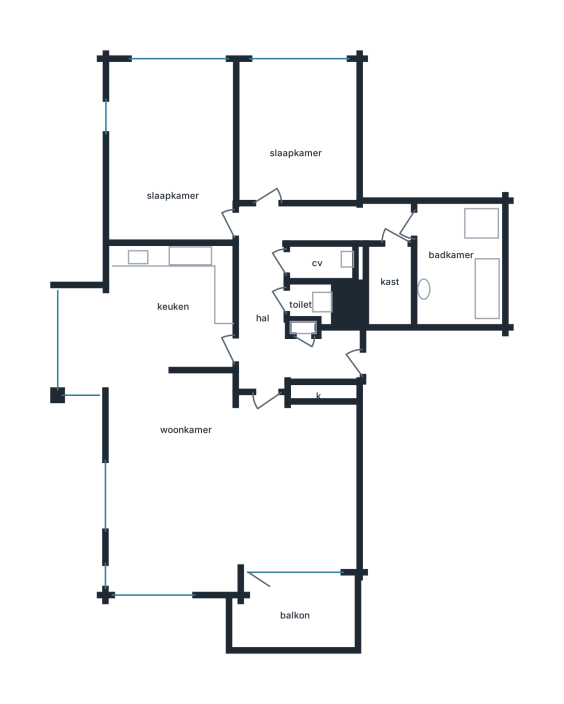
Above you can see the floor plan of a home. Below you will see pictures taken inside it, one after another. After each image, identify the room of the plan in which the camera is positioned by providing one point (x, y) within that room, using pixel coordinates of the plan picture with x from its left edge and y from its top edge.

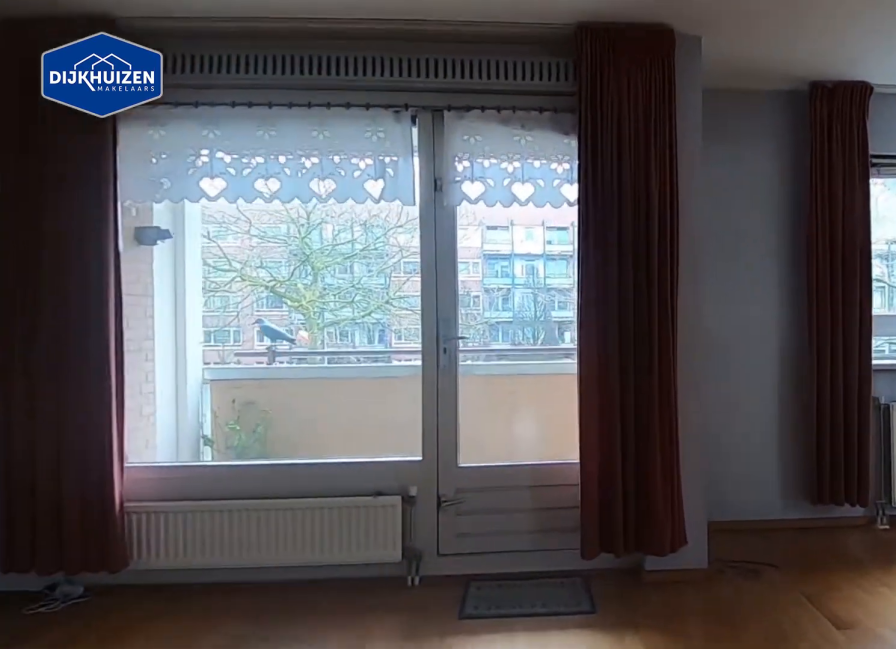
(170, 496)
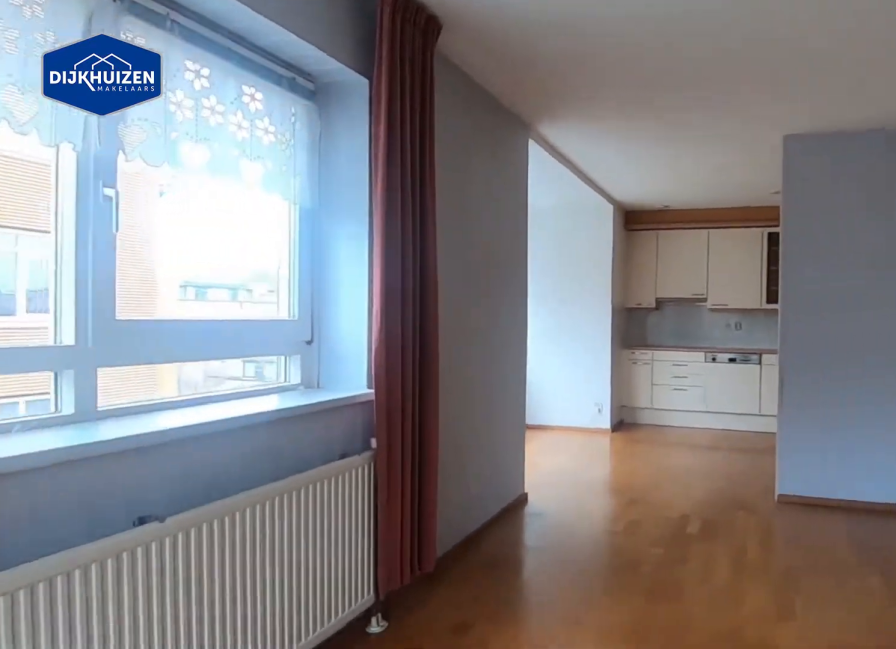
(170, 496)
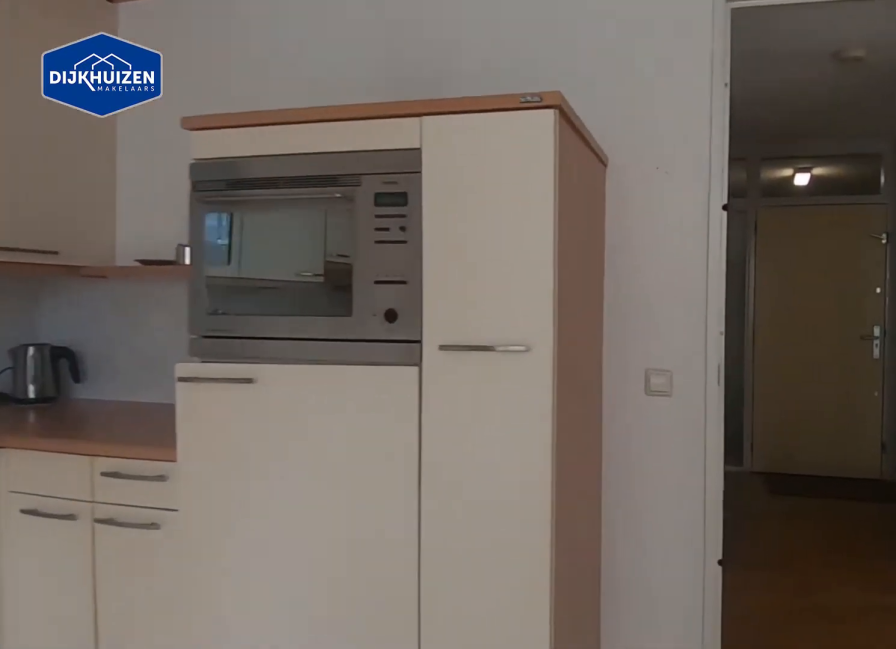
(222, 275)
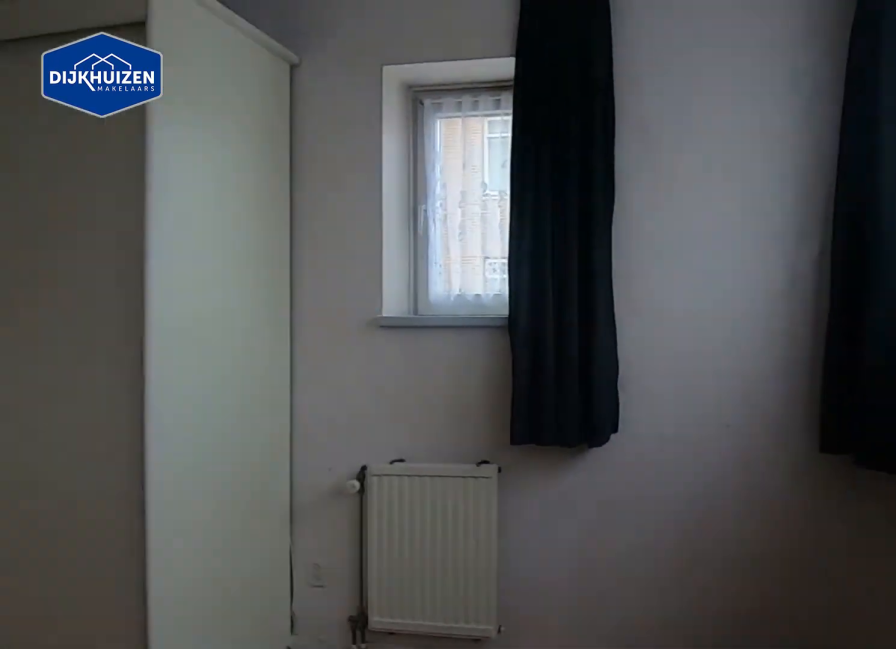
(175, 231)
